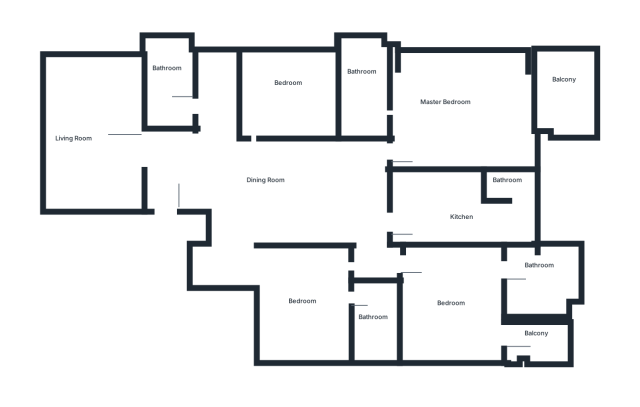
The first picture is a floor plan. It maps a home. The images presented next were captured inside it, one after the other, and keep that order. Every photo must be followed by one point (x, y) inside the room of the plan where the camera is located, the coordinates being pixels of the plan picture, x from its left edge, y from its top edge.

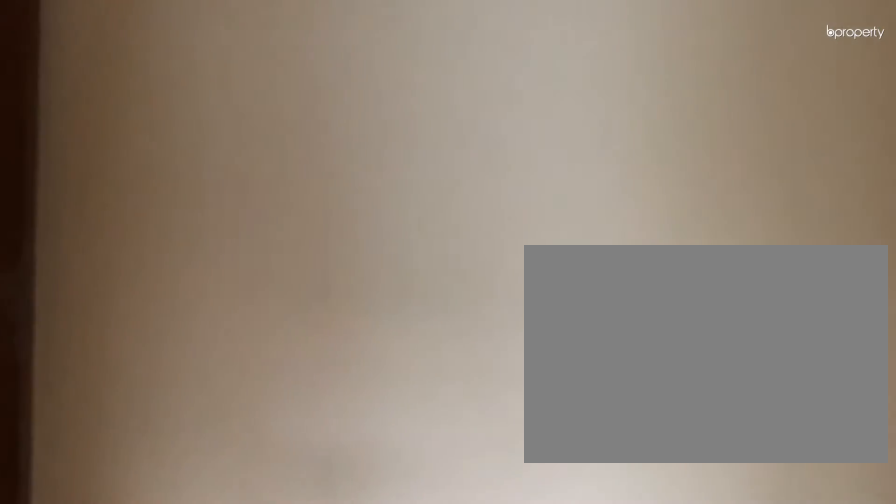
(163, 196)
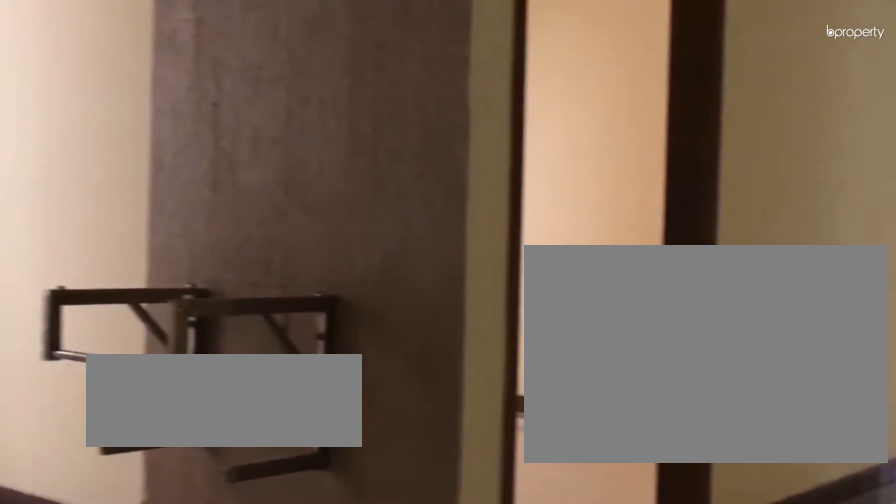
(301, 171)
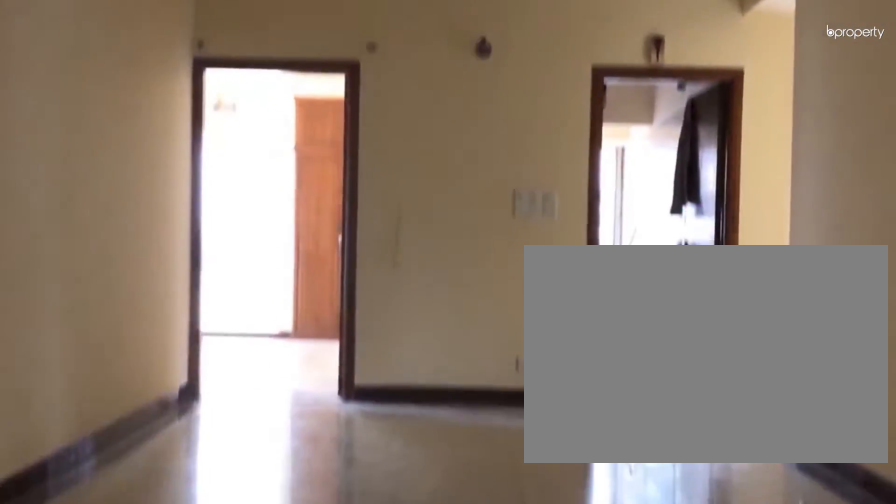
(291, 175)
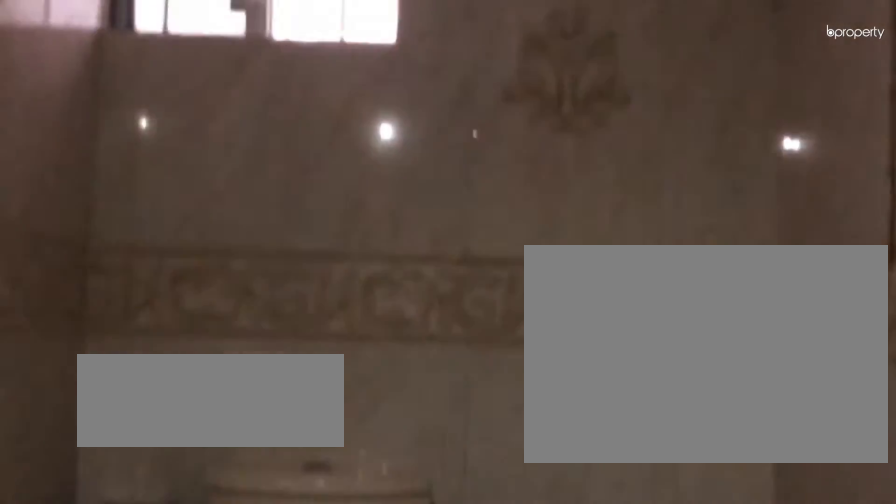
(171, 93)
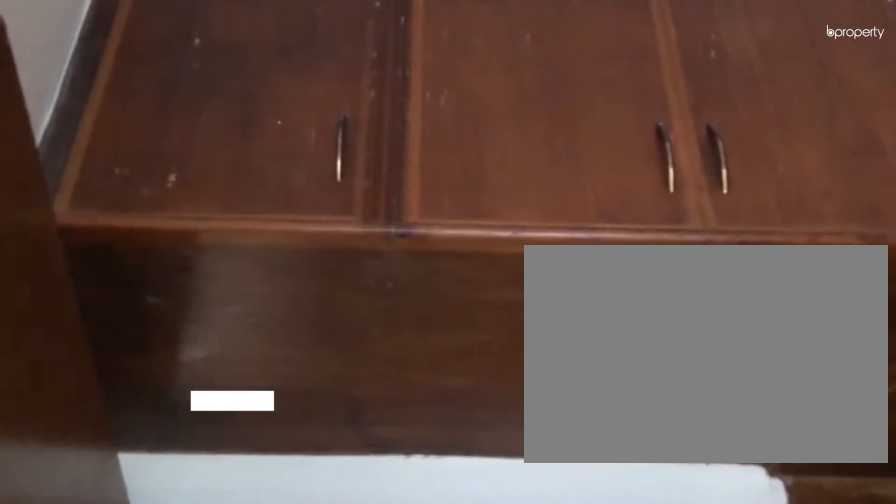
(442, 217)
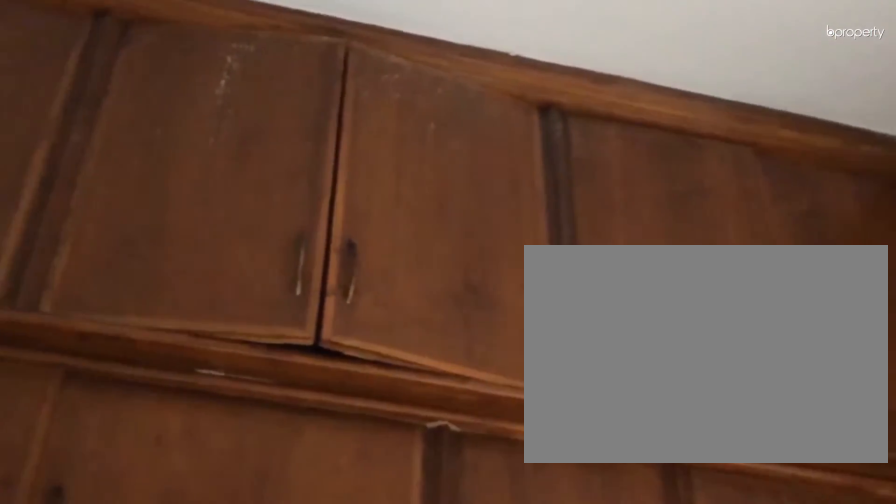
(442, 217)
